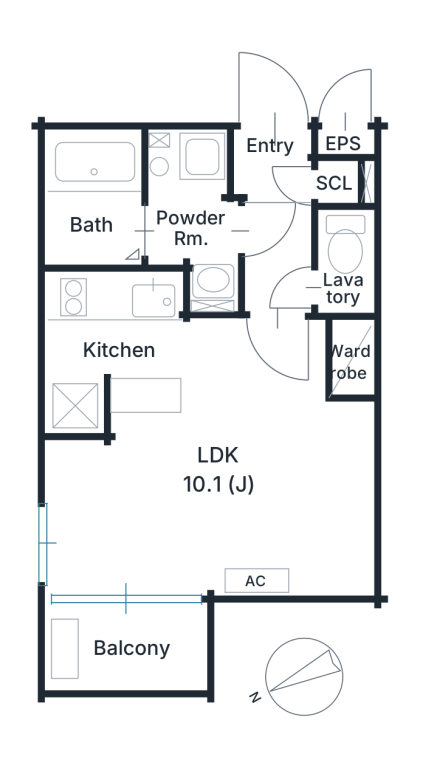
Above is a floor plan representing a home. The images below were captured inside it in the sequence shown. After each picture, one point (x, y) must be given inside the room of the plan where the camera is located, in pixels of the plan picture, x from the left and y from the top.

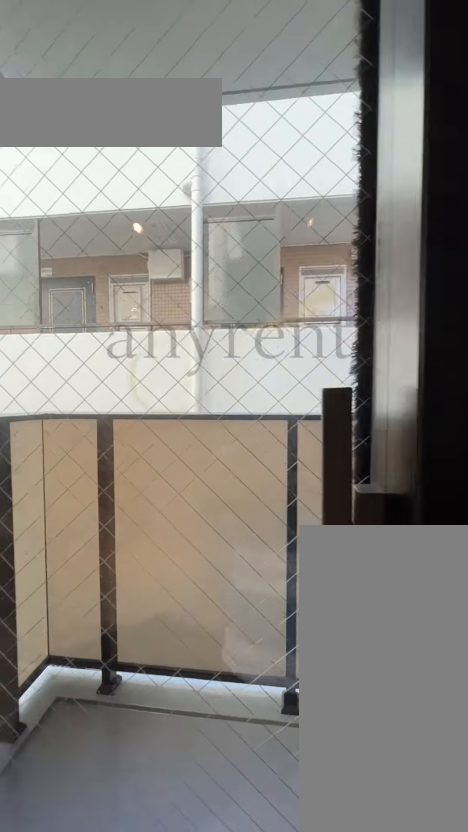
(125, 645)
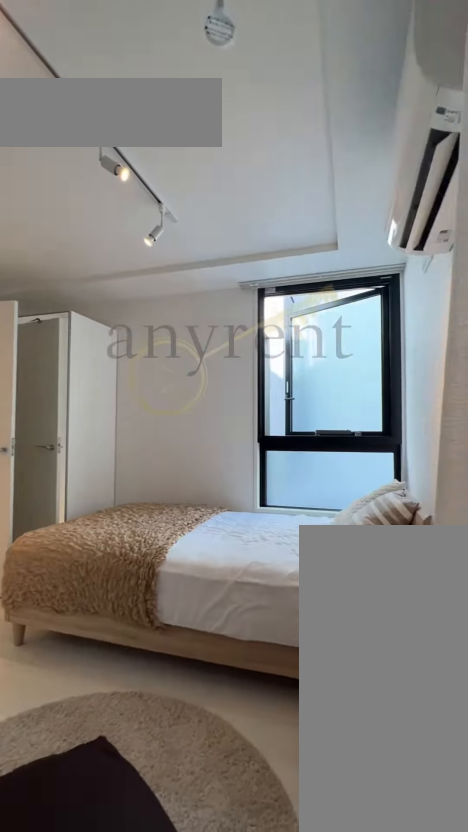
(209, 503)
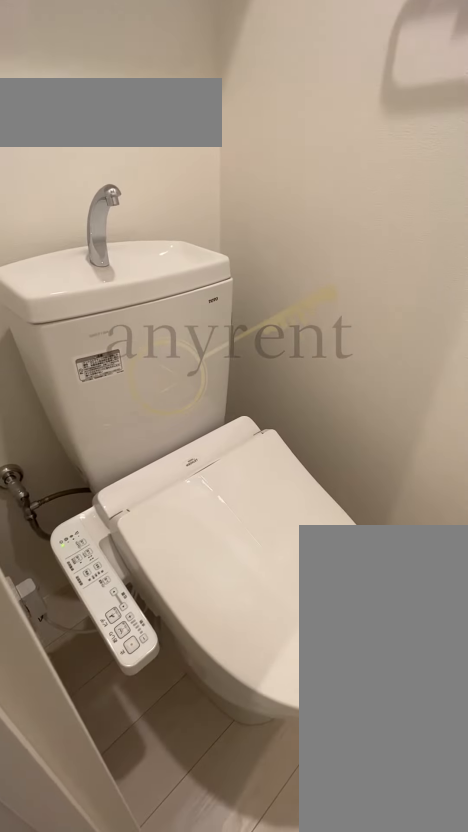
(344, 248)
